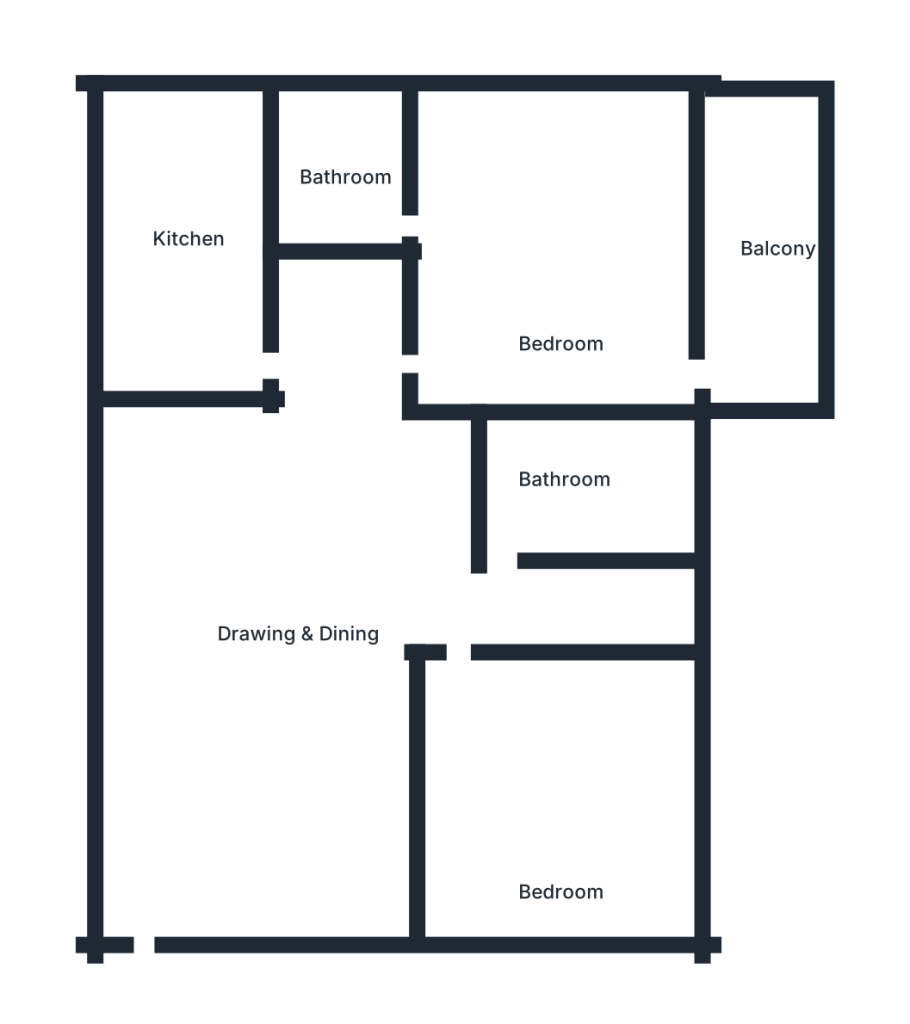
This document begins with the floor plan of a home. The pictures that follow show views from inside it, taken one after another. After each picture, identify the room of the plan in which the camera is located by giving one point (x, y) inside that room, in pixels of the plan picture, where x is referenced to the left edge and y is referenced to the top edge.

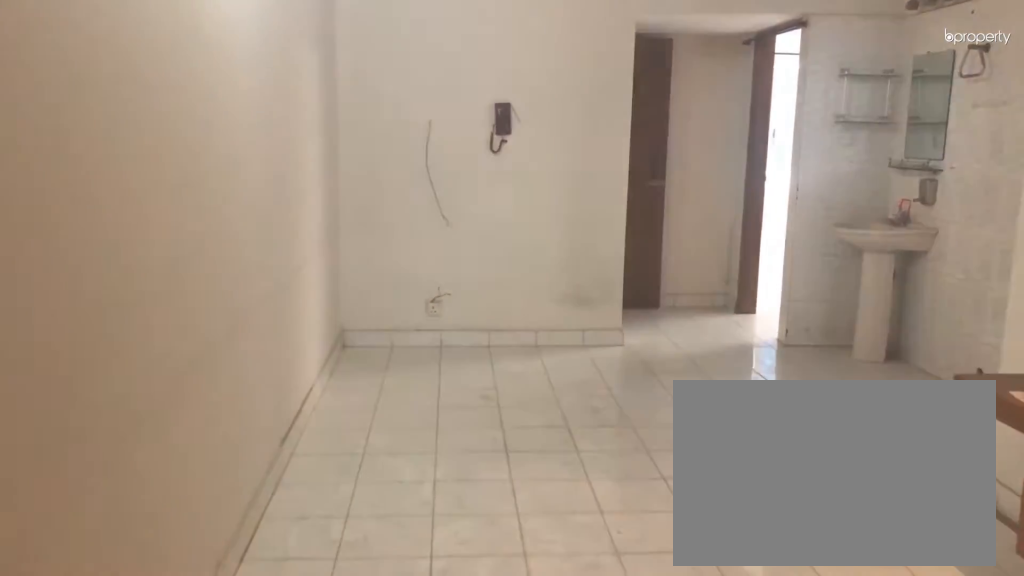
(142, 953)
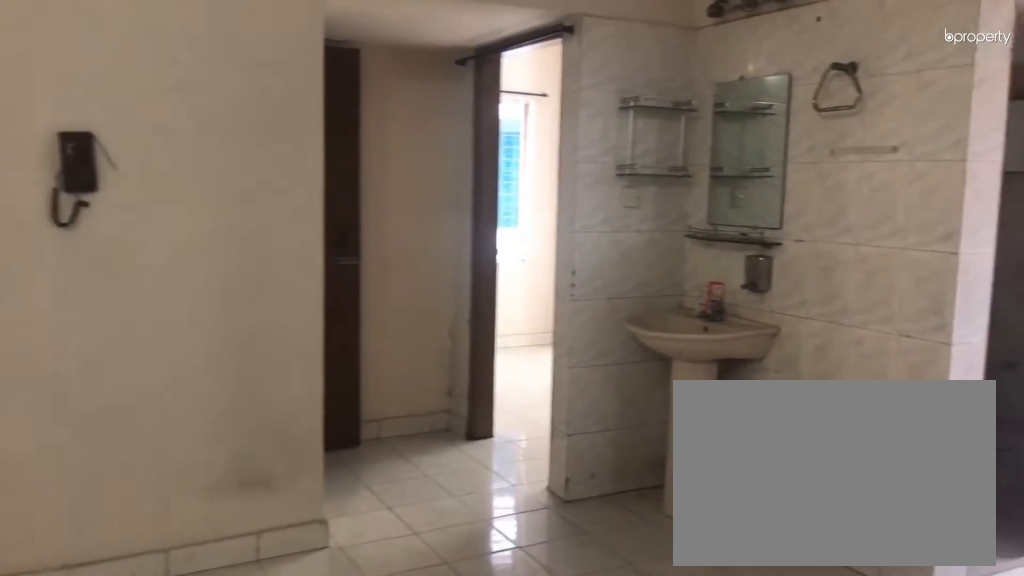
(313, 620)
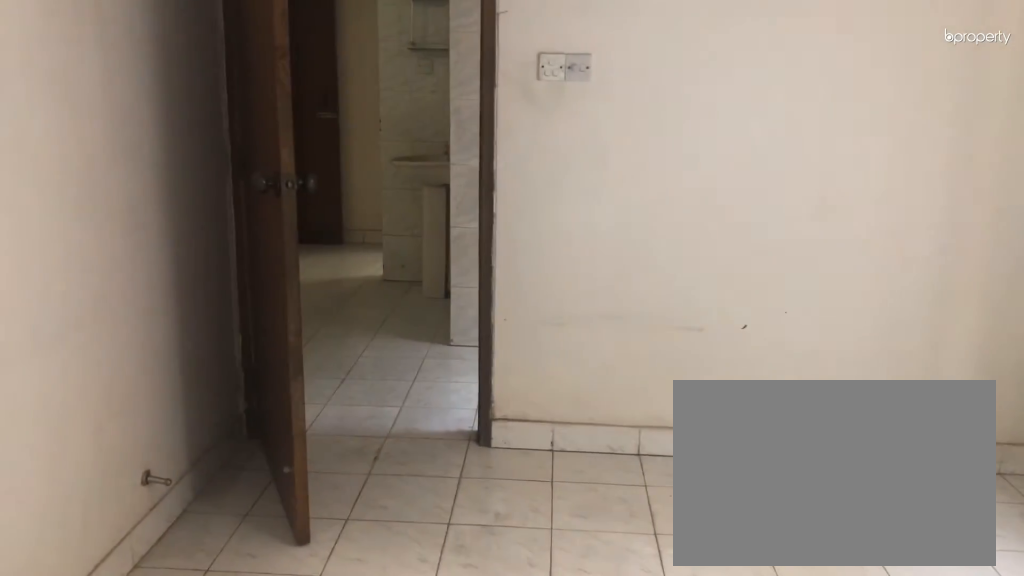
(562, 826)
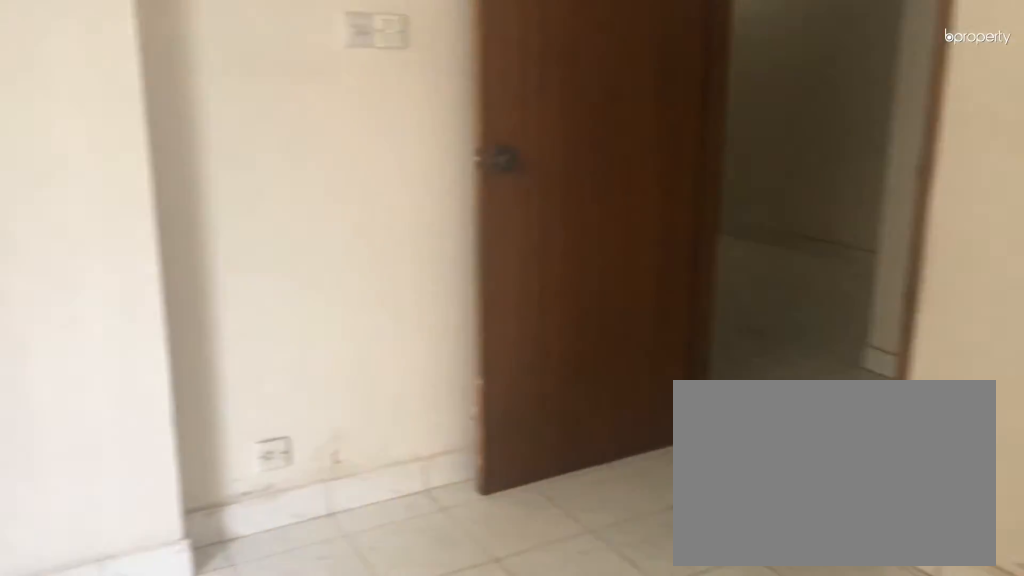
(549, 258)
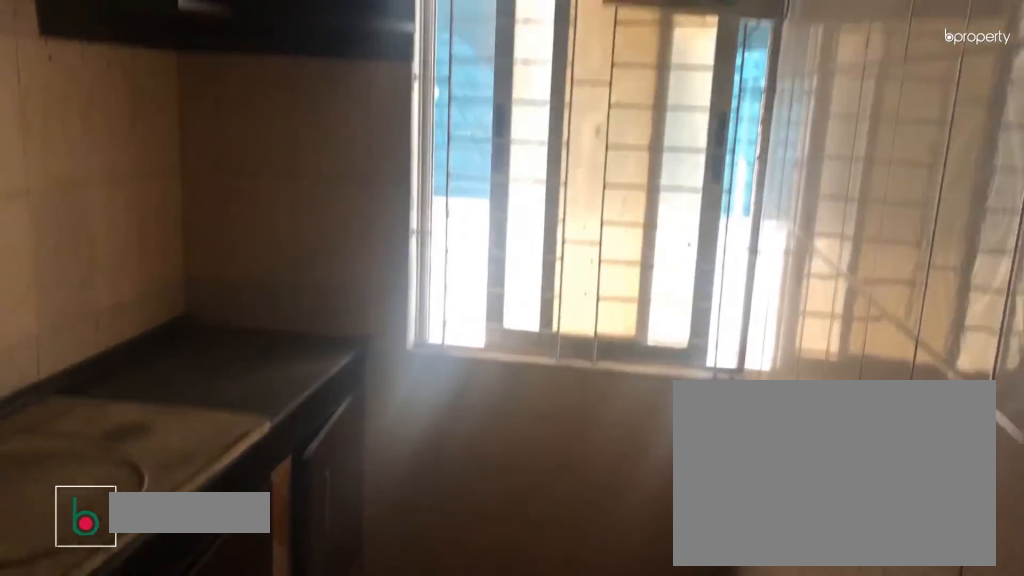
(190, 213)
